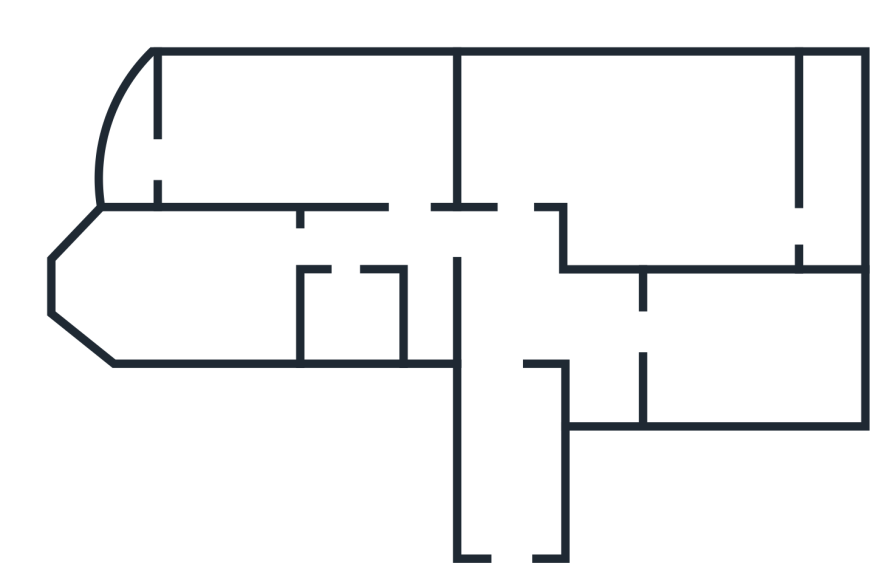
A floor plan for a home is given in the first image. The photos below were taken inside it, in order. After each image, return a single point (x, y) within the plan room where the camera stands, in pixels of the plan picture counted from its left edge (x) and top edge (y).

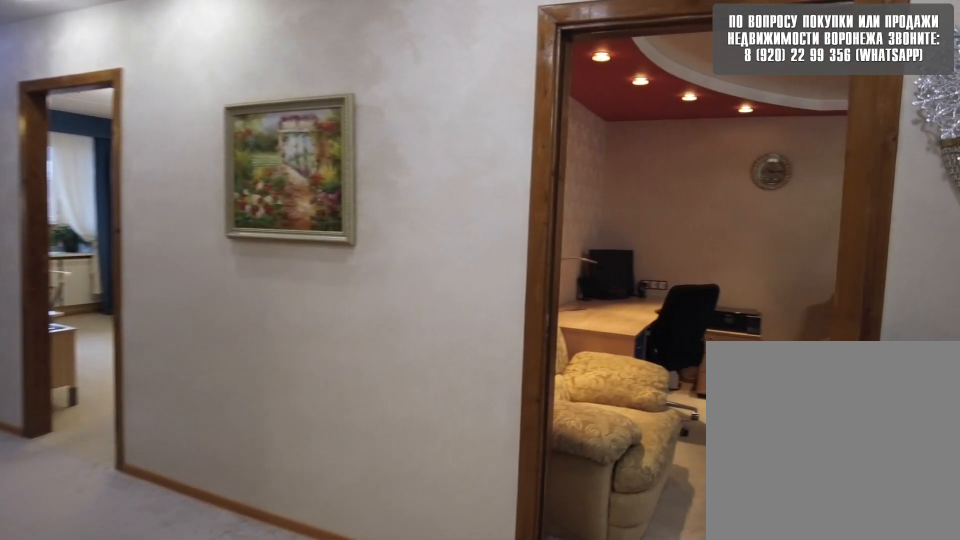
(526, 320)
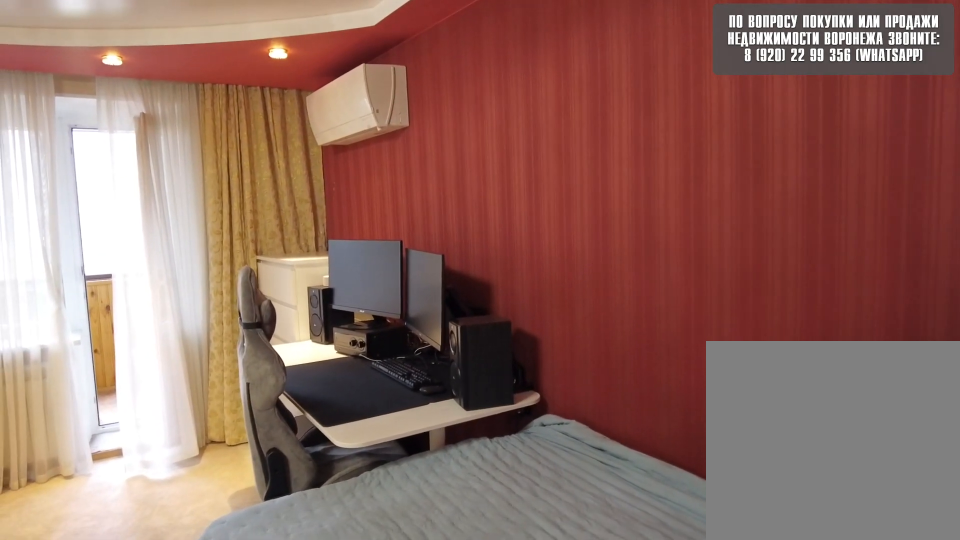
(583, 145)
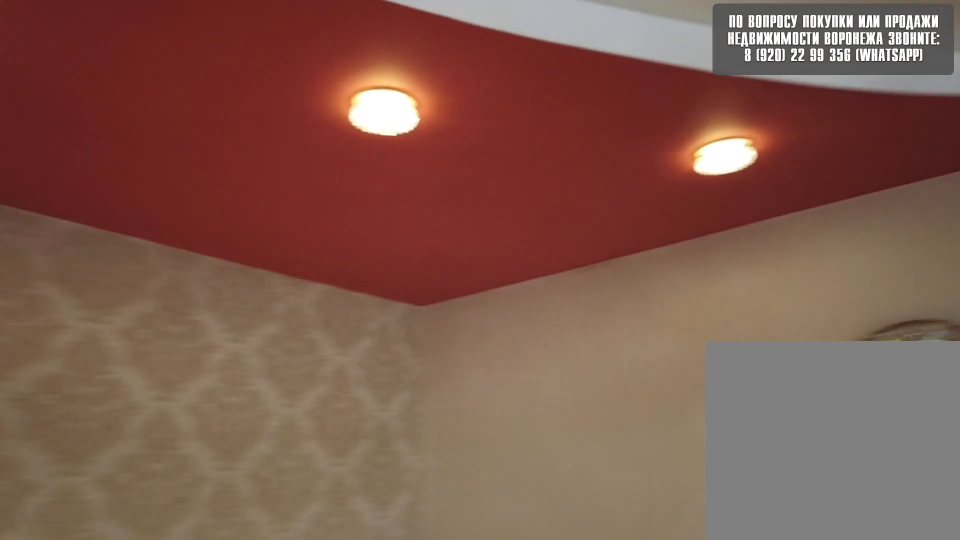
(583, 145)
